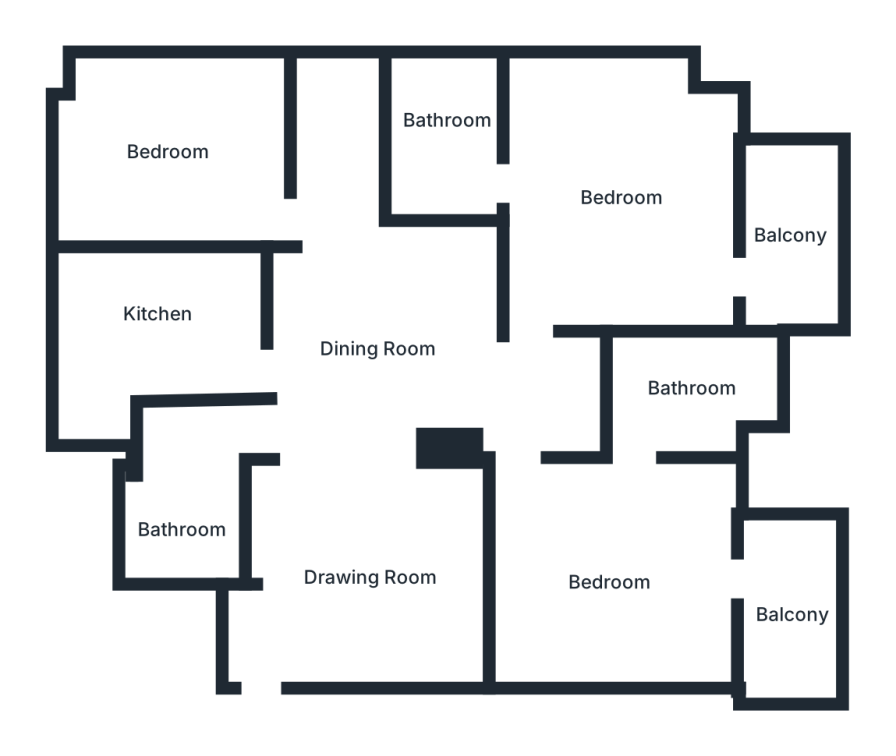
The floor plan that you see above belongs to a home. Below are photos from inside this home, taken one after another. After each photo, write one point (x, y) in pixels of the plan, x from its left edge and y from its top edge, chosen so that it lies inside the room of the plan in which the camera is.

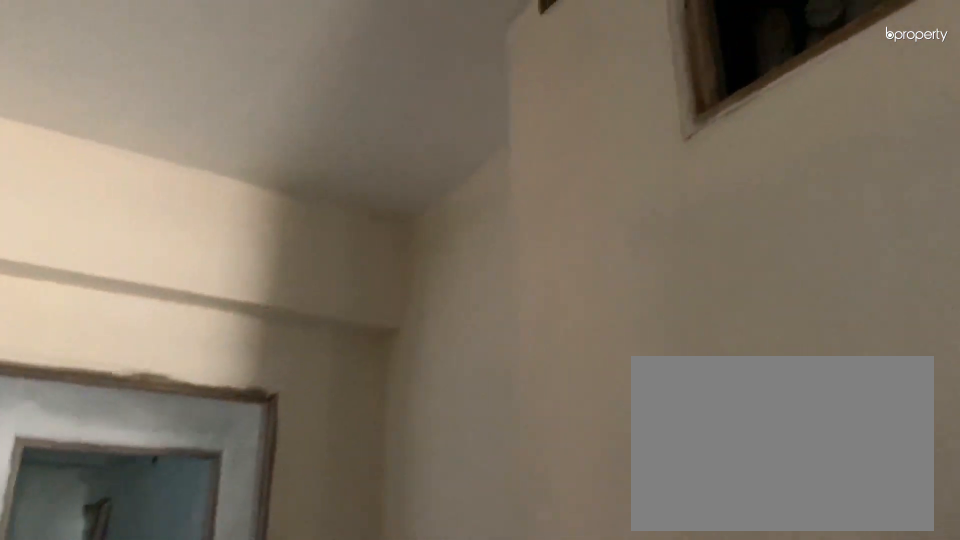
(364, 565)
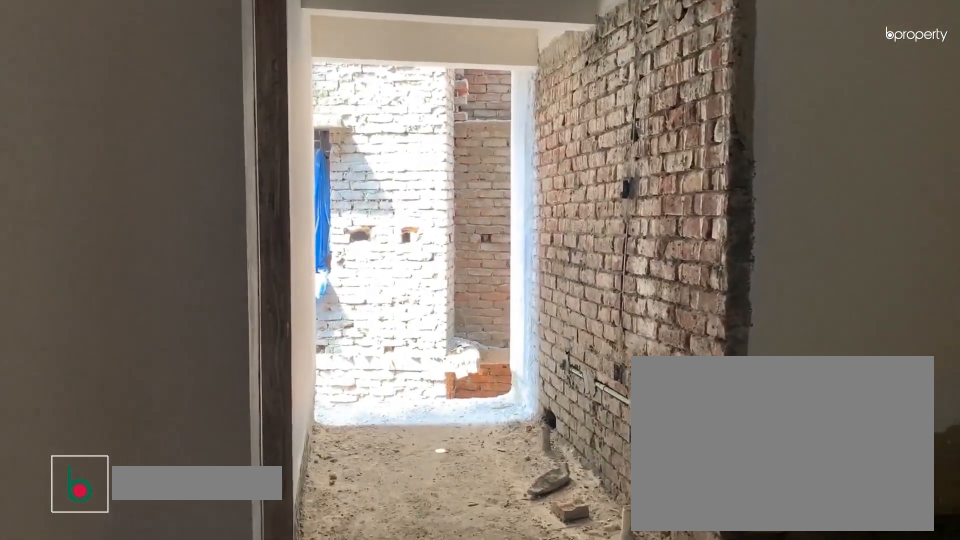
(386, 334)
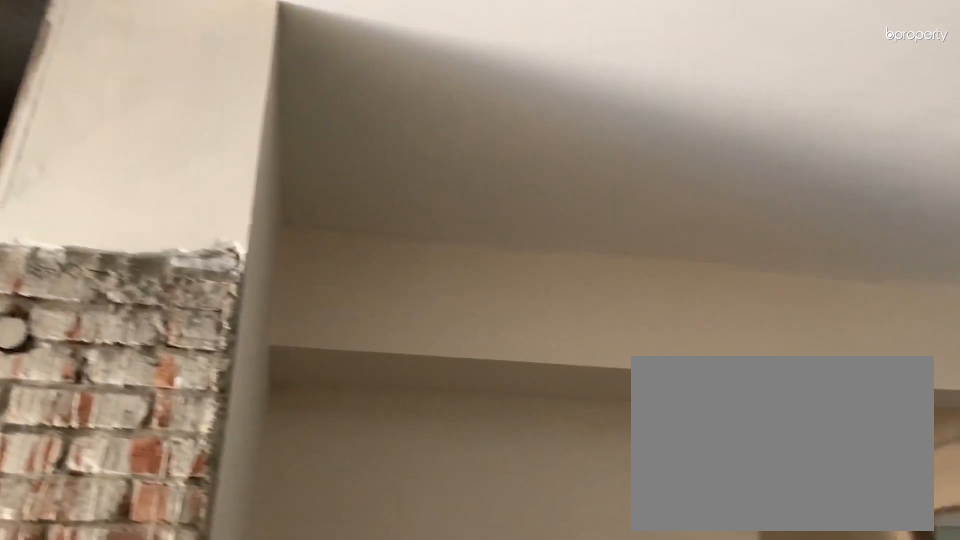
(386, 334)
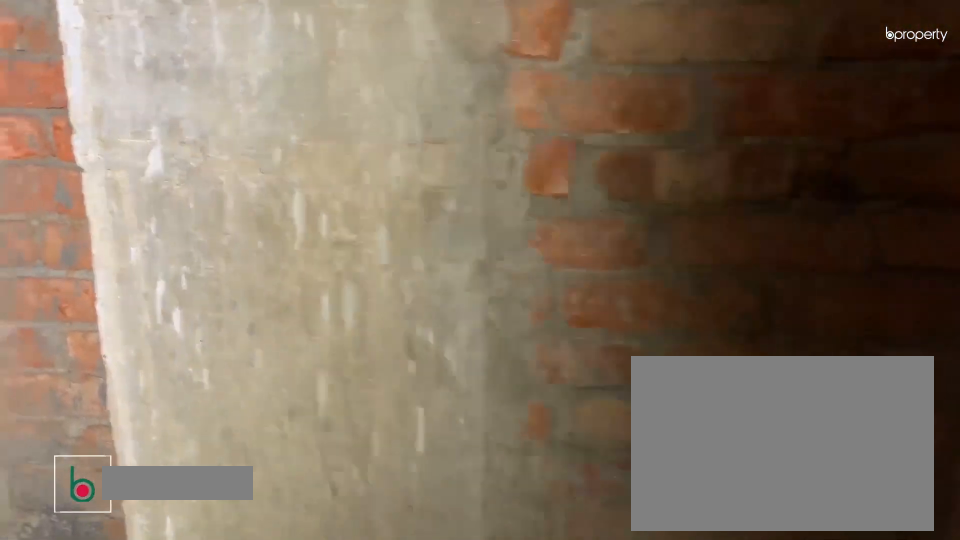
(178, 492)
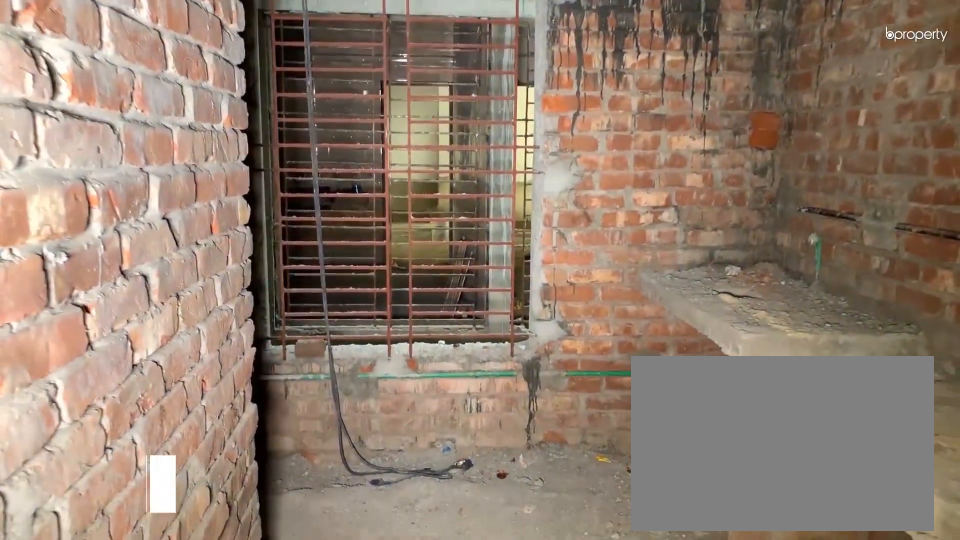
(140, 326)
